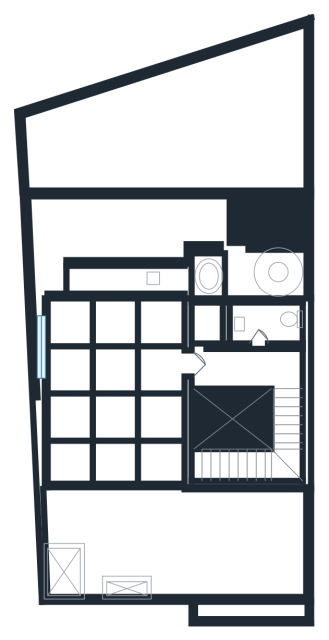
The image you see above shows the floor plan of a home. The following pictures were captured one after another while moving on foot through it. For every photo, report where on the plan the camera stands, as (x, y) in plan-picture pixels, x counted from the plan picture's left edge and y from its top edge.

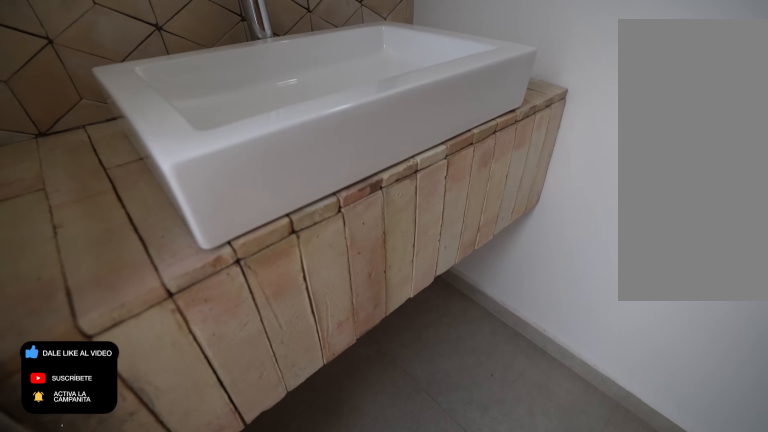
(256, 329)
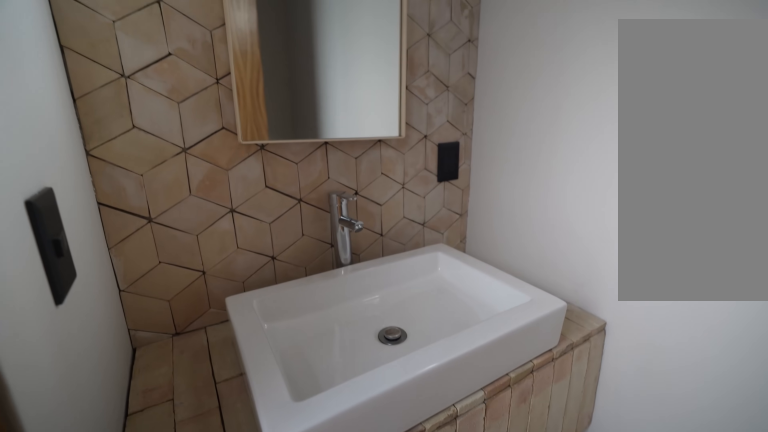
(255, 329)
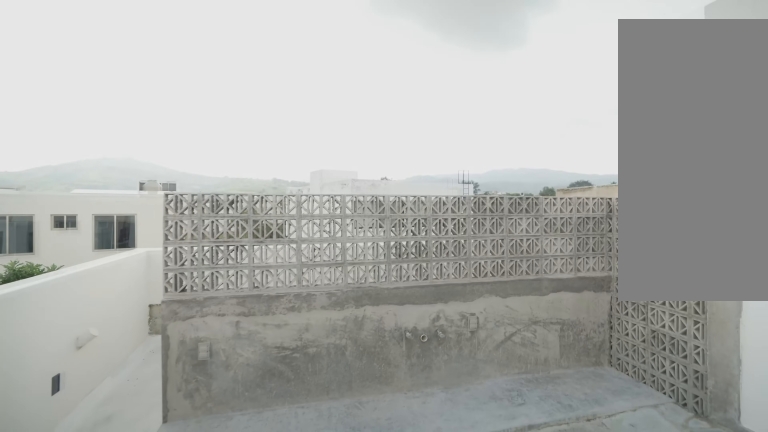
(87, 372)
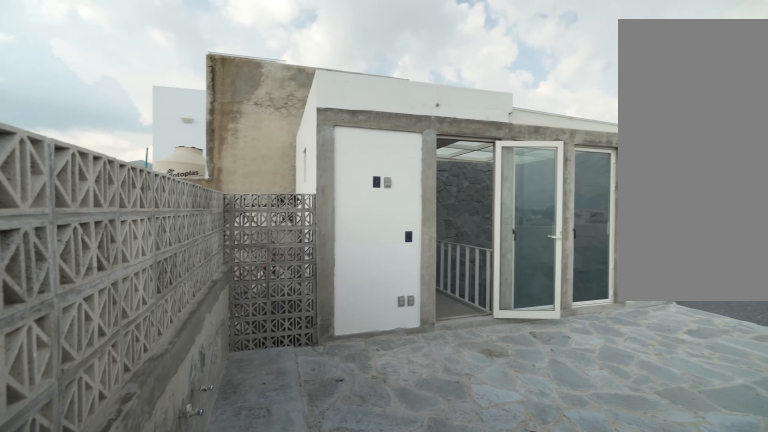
(78, 309)
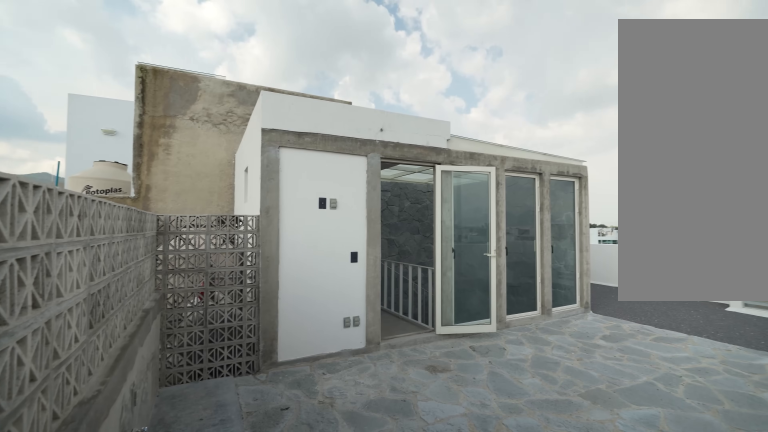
(78, 309)
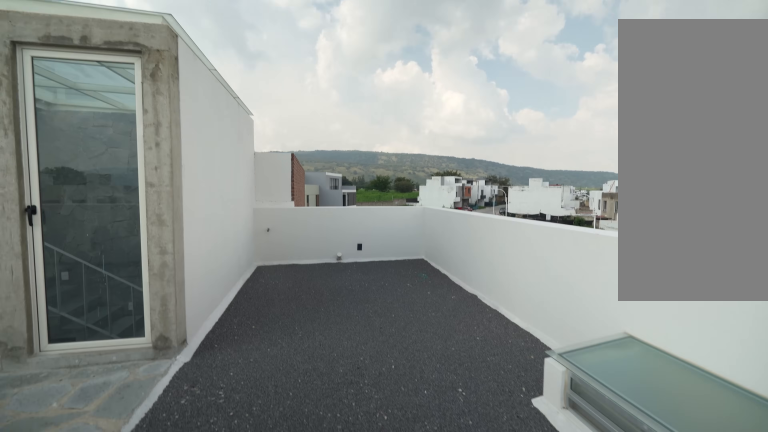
(52, 503)
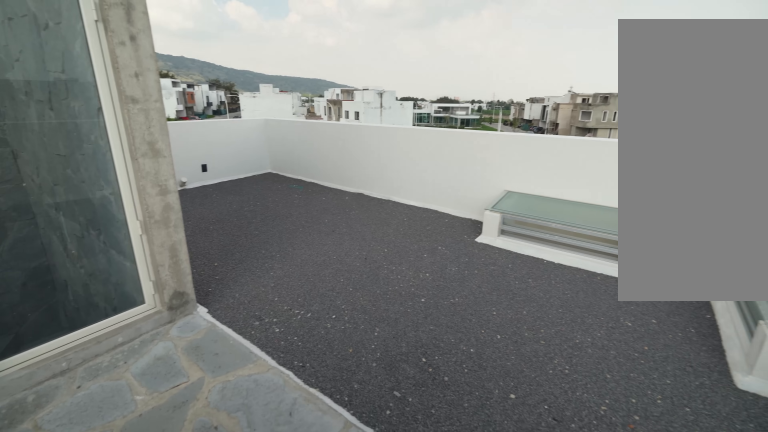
(129, 489)
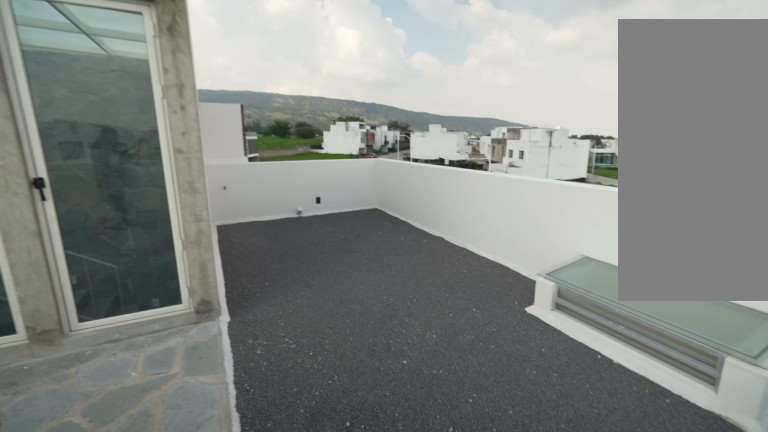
(73, 481)
